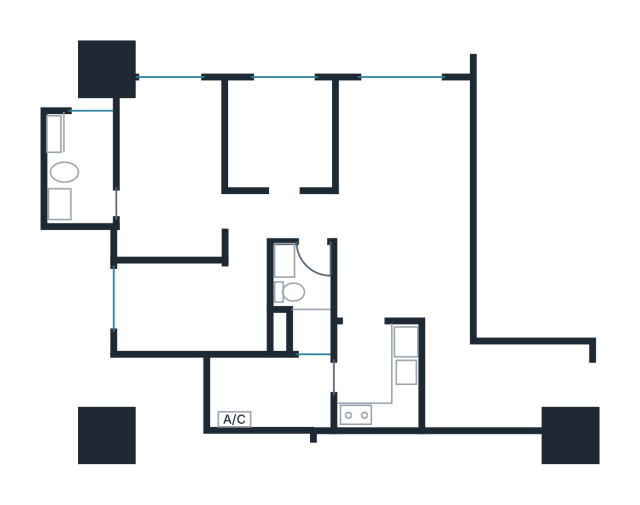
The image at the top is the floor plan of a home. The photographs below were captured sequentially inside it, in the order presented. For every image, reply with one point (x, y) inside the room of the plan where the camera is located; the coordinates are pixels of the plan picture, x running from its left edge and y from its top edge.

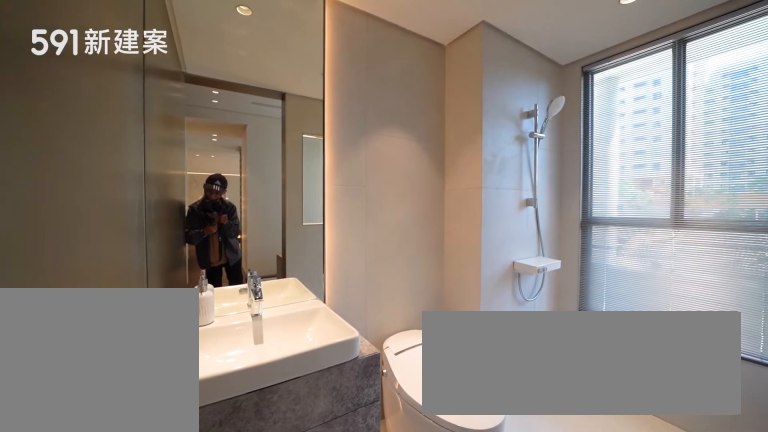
(79, 168)
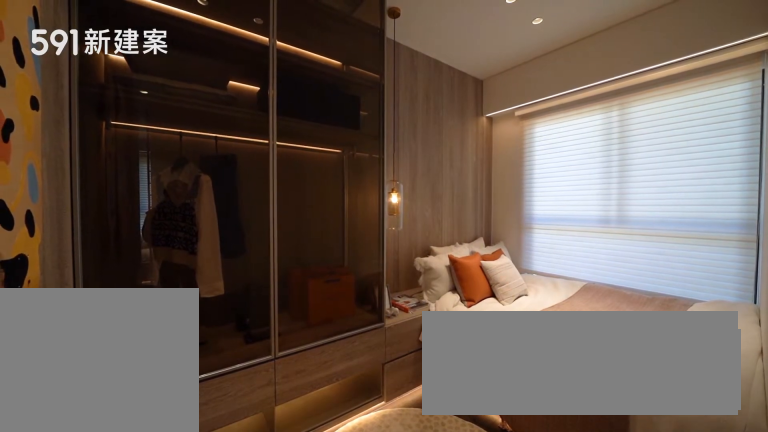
(193, 304)
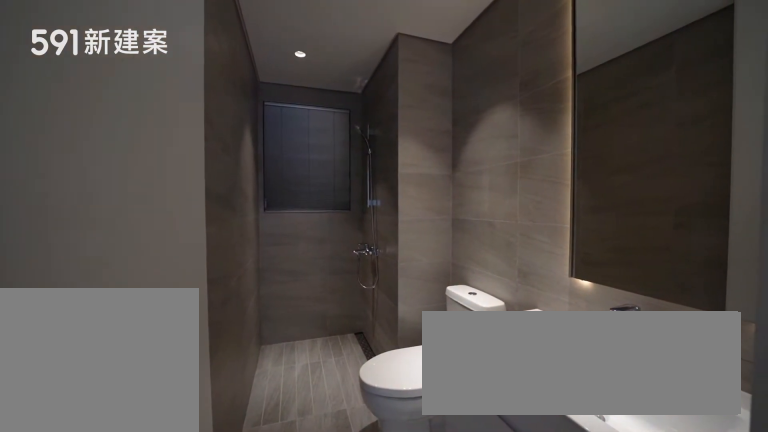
(304, 296)
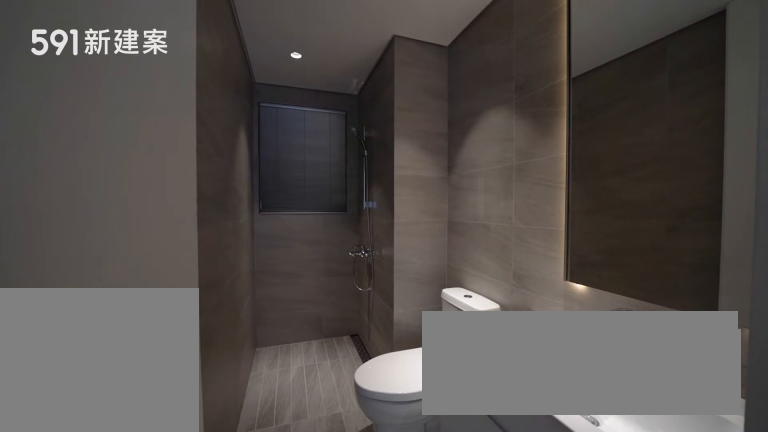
(304, 296)
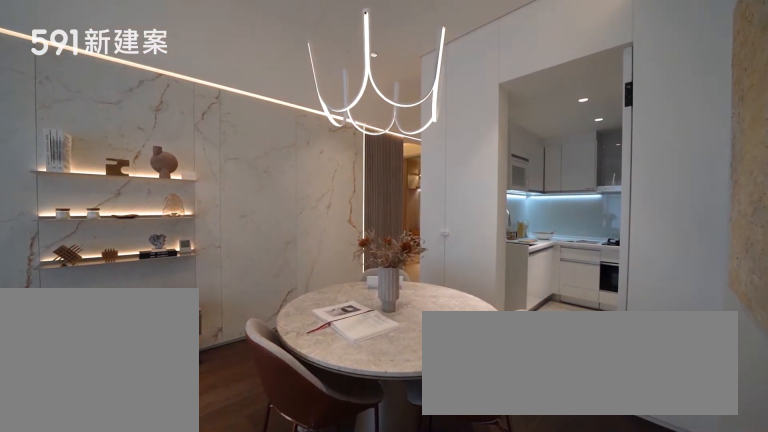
(406, 279)
